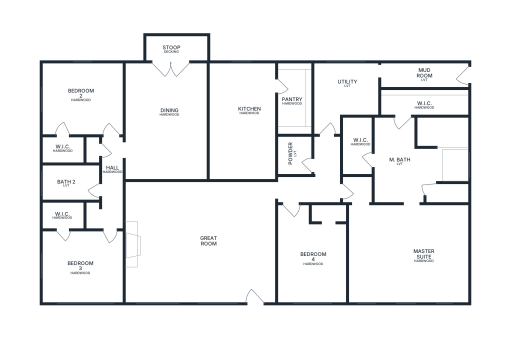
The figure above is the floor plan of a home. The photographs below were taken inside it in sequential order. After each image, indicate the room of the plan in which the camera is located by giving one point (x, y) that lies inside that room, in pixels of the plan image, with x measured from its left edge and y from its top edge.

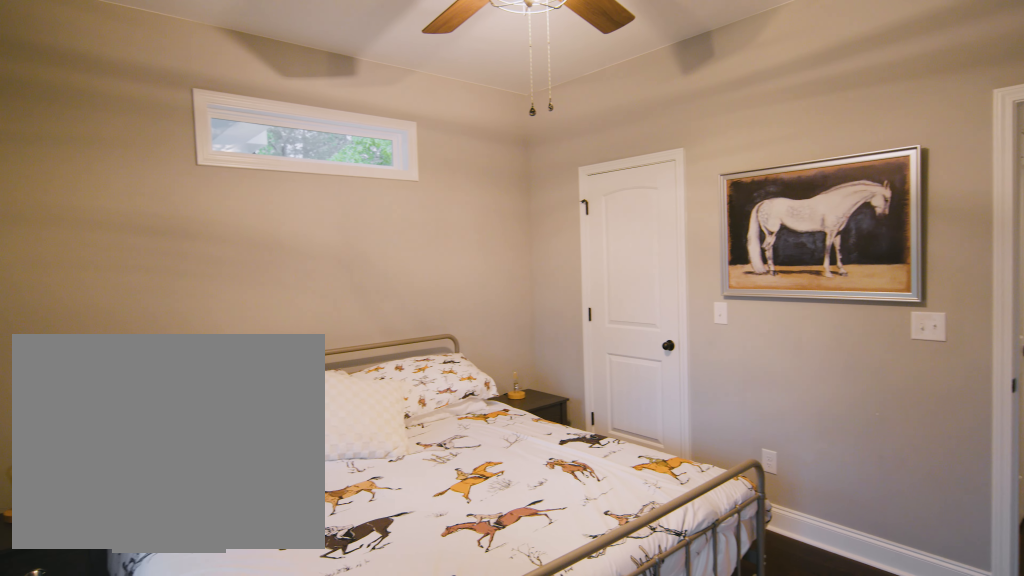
(81, 256)
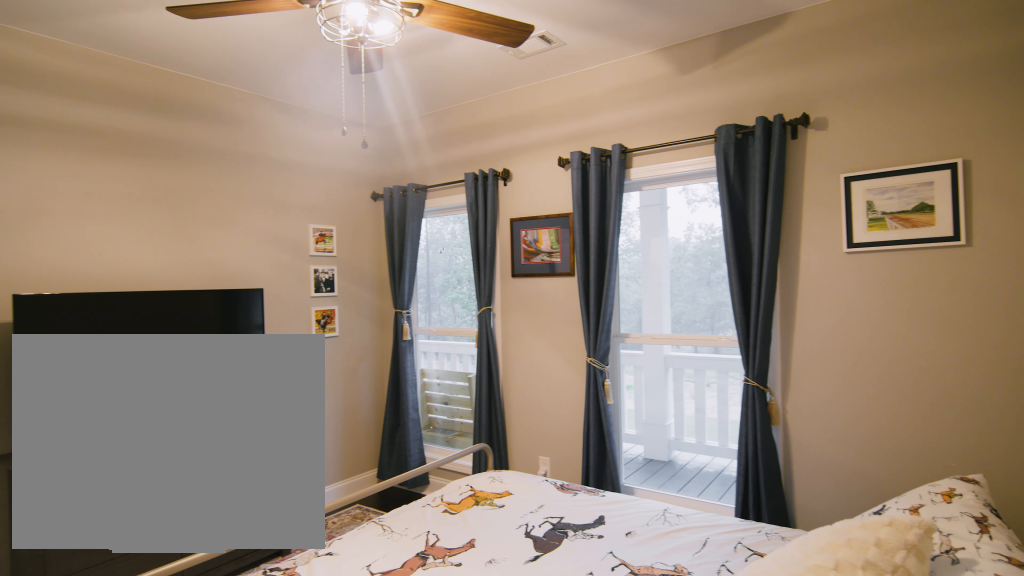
(81, 256)
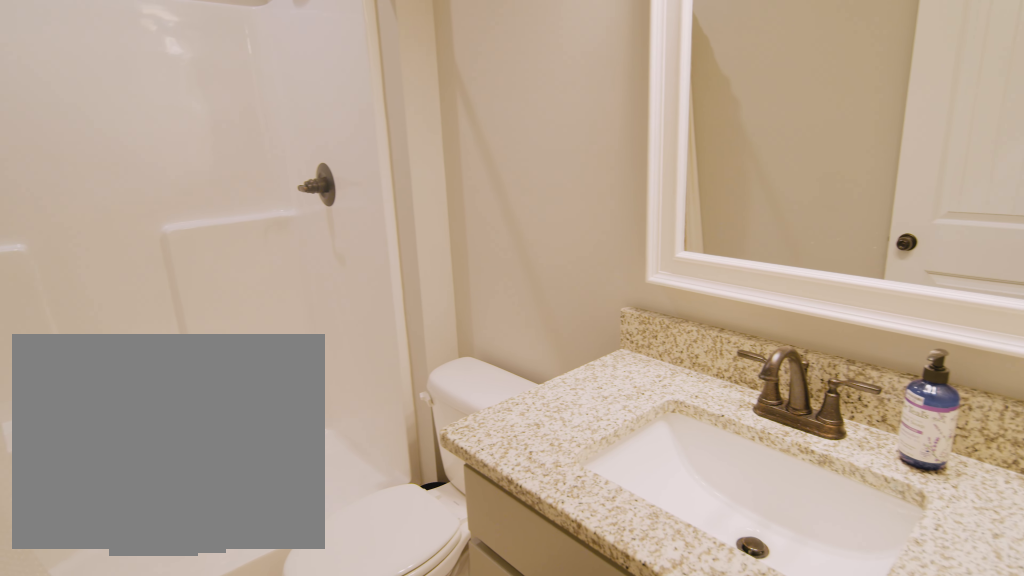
(69, 184)
